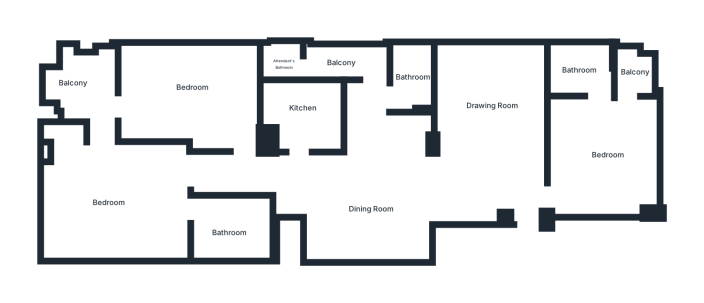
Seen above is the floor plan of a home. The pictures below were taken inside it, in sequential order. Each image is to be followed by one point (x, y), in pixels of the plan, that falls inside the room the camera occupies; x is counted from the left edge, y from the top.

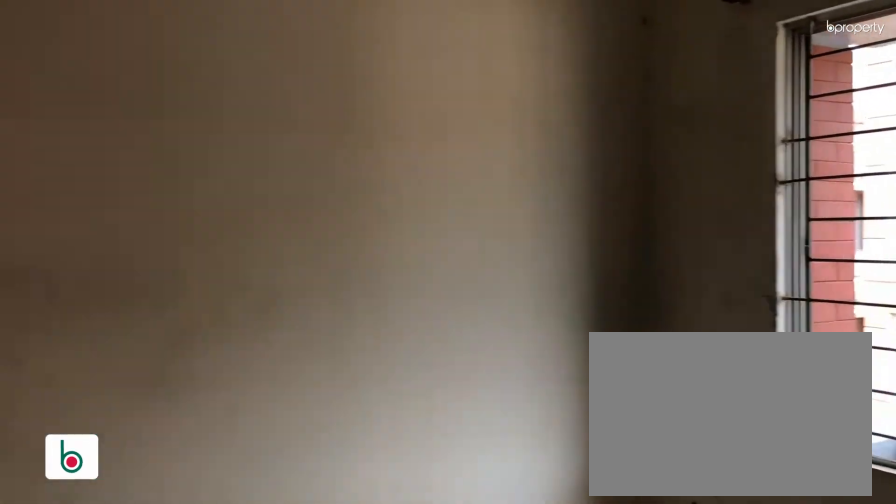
(115, 200)
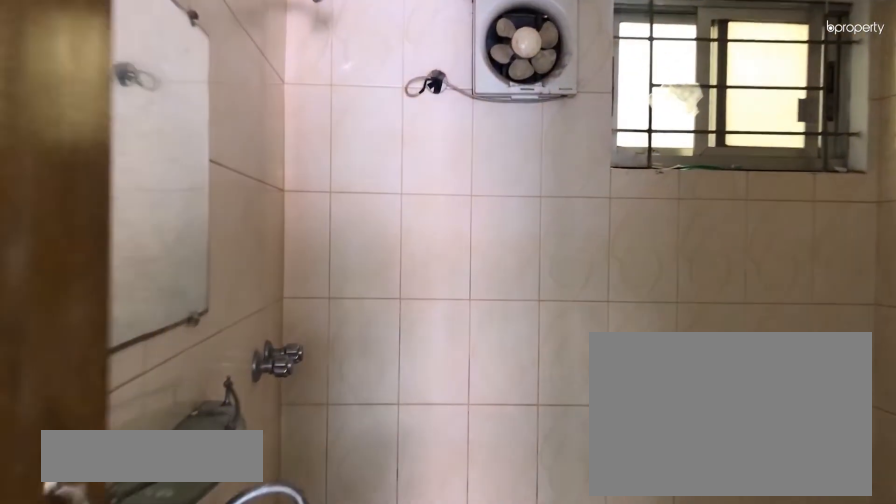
(228, 229)
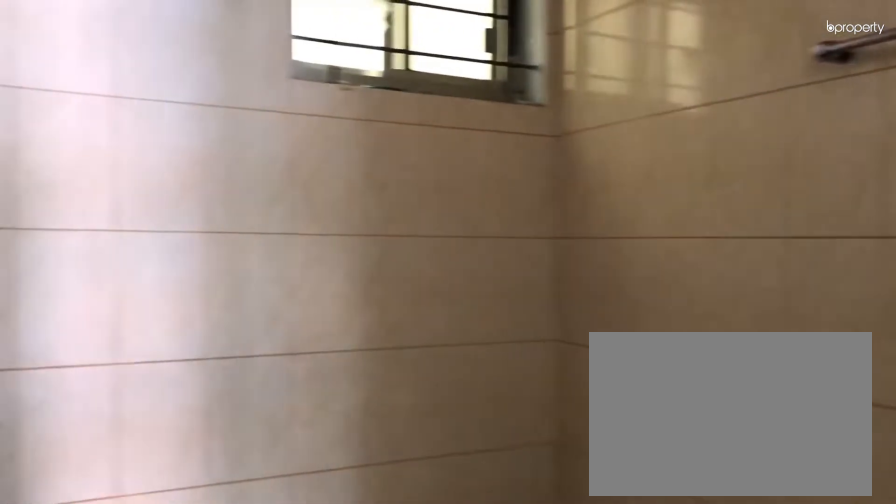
(228, 229)
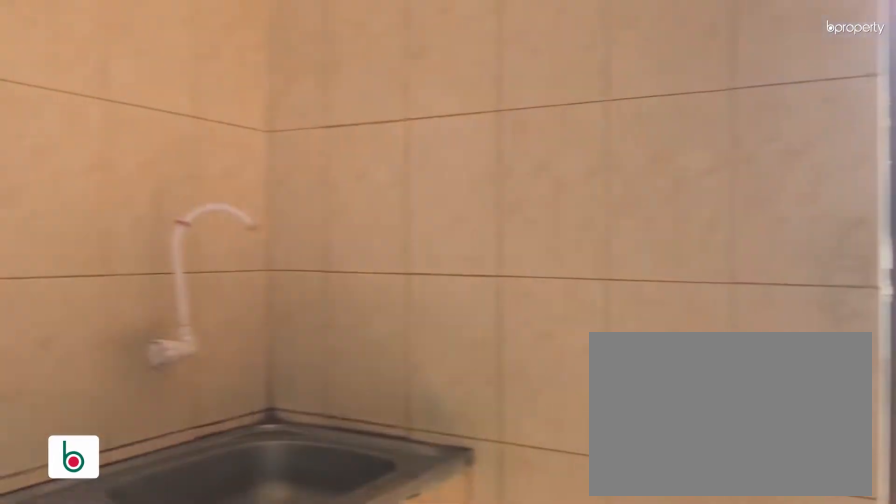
(306, 110)
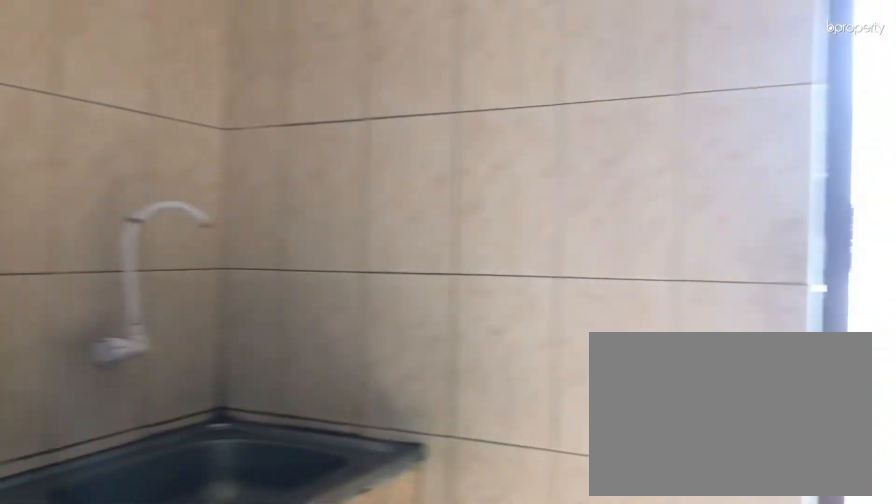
(306, 110)
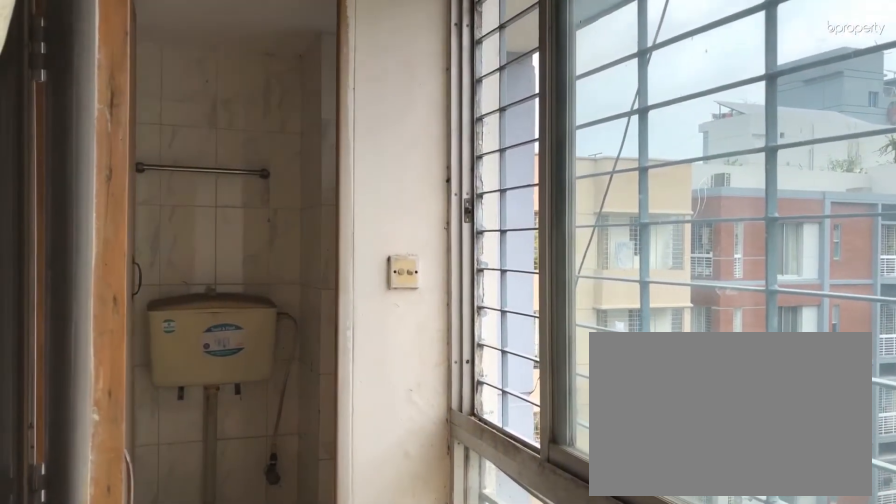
(340, 59)
